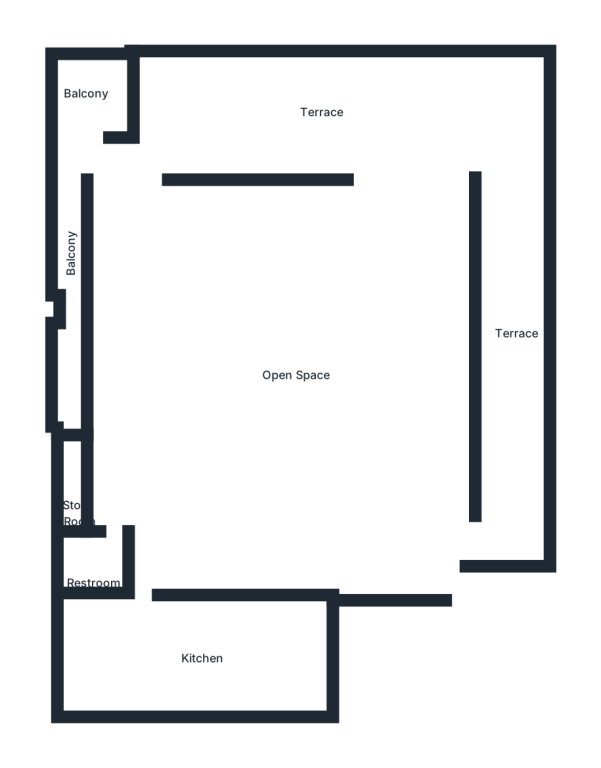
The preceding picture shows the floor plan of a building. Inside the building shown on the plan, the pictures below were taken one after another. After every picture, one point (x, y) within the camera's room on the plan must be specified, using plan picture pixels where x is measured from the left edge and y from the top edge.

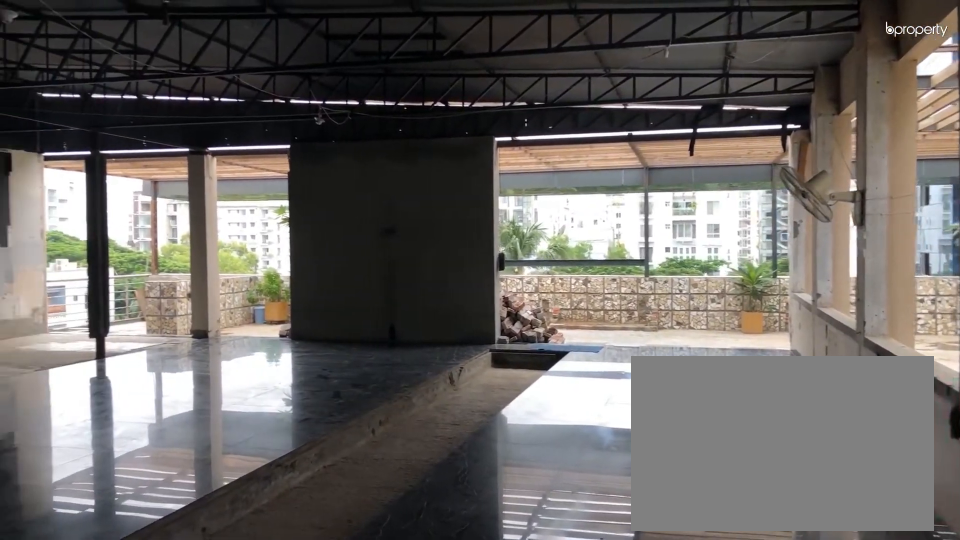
(391, 436)
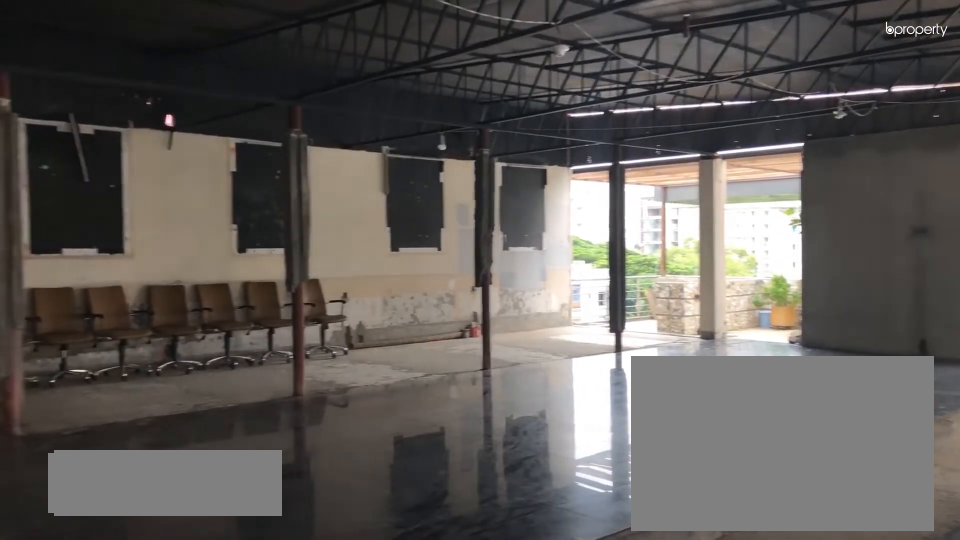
(391, 436)
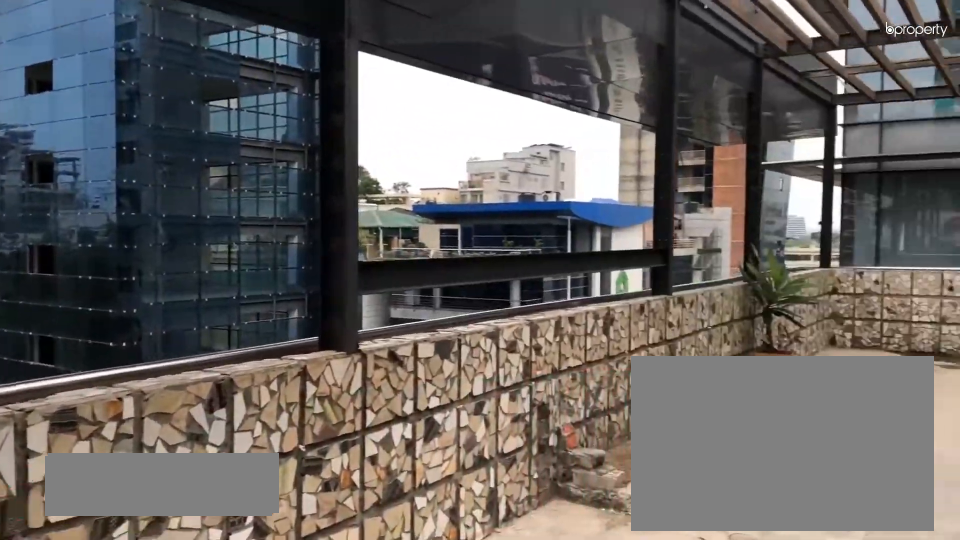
(234, 122)
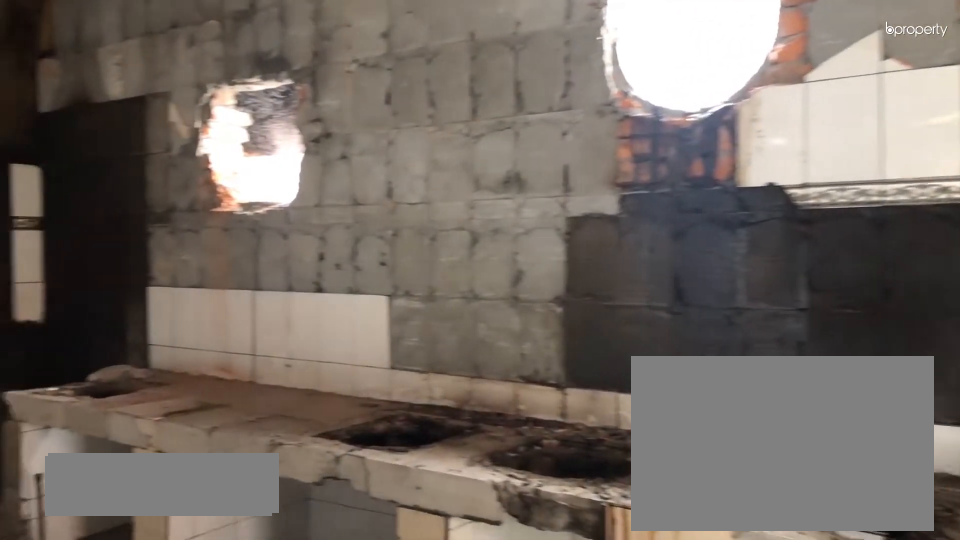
(166, 650)
